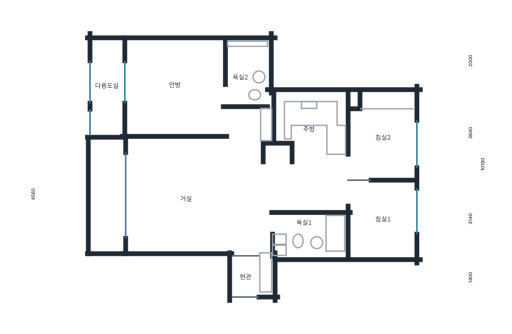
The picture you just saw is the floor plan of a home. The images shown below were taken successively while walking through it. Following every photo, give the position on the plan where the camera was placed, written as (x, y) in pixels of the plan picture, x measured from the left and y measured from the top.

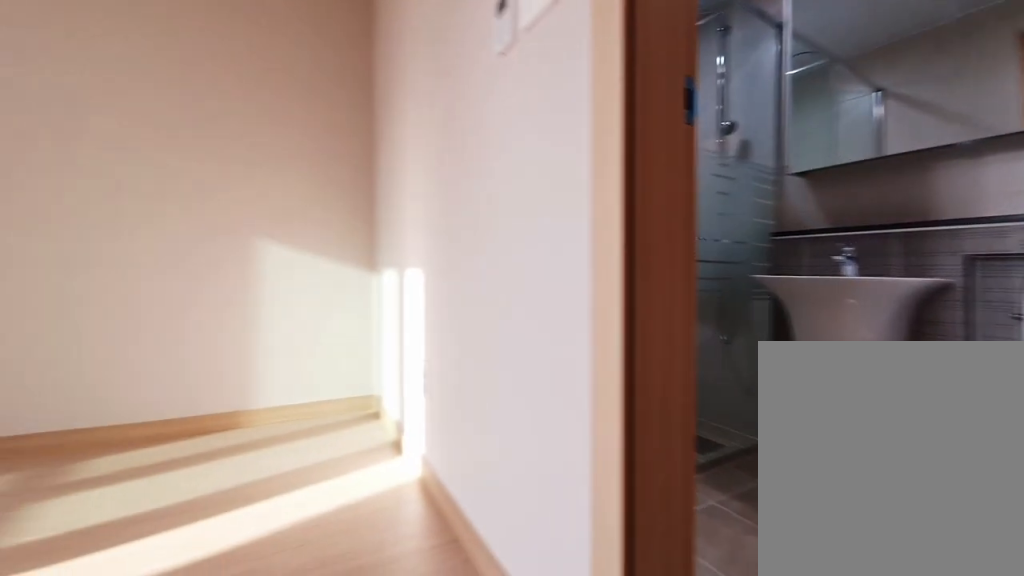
(185, 101)
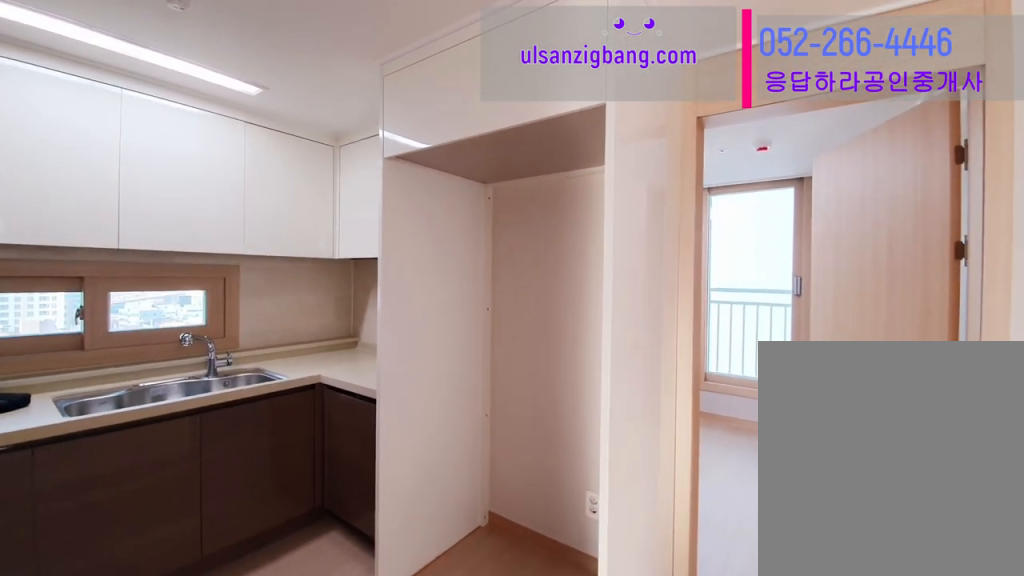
(312, 135)
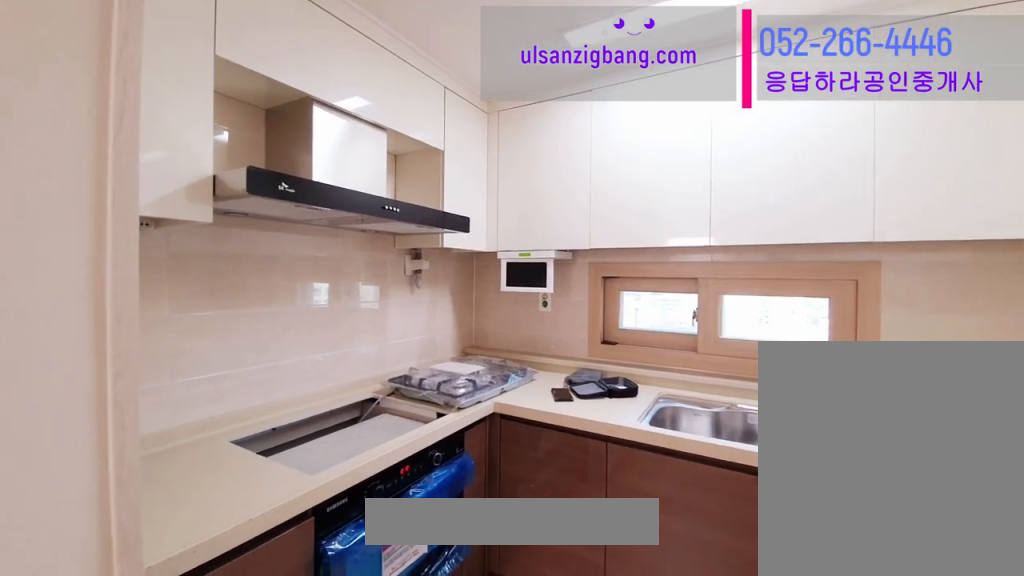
(312, 134)
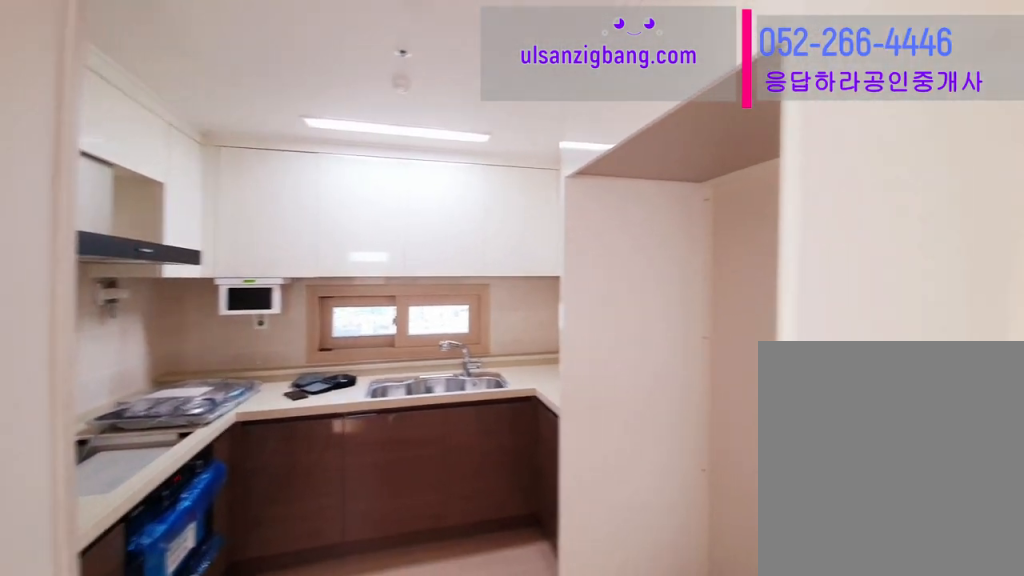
(312, 134)
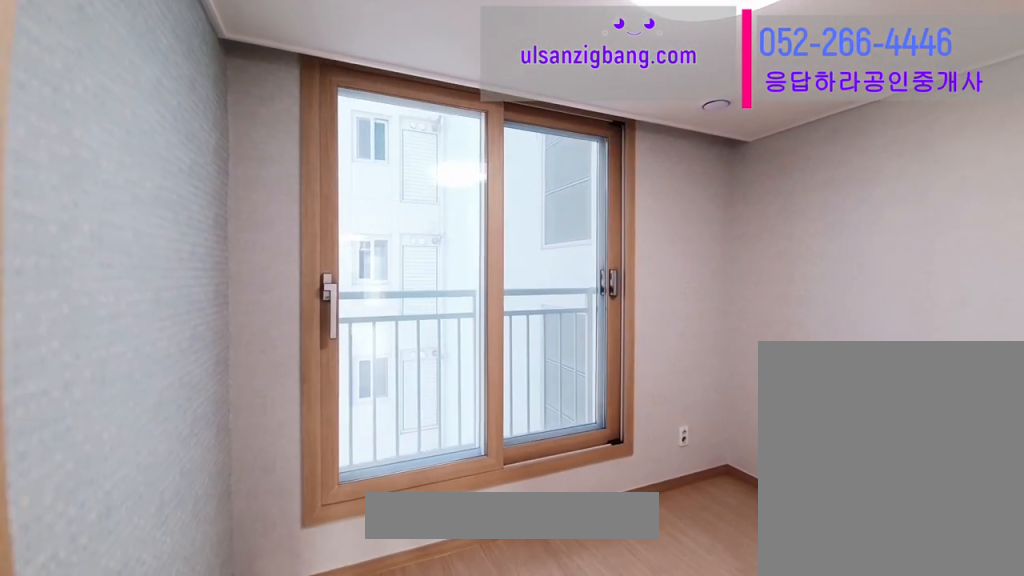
(387, 216)
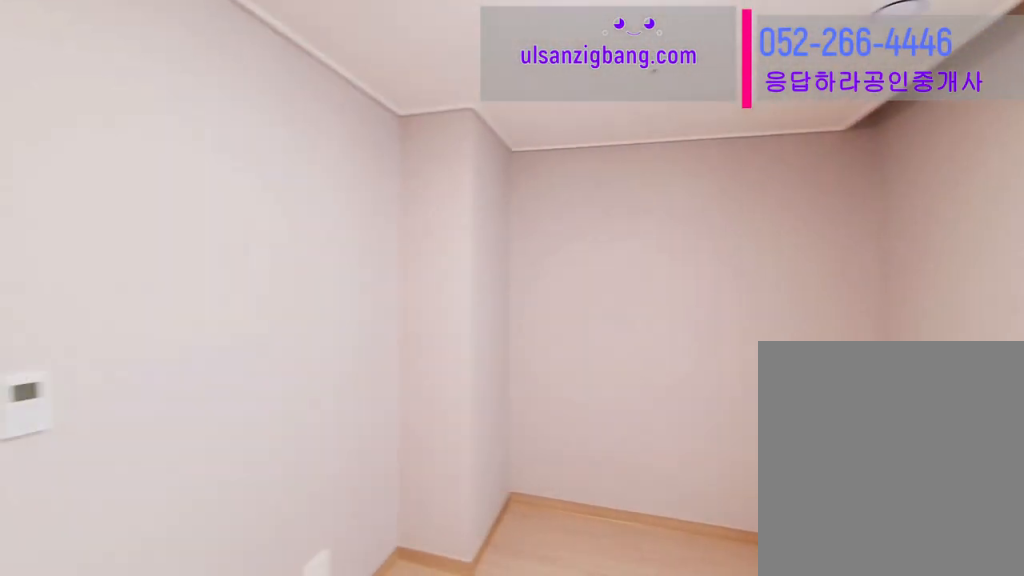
(392, 142)
